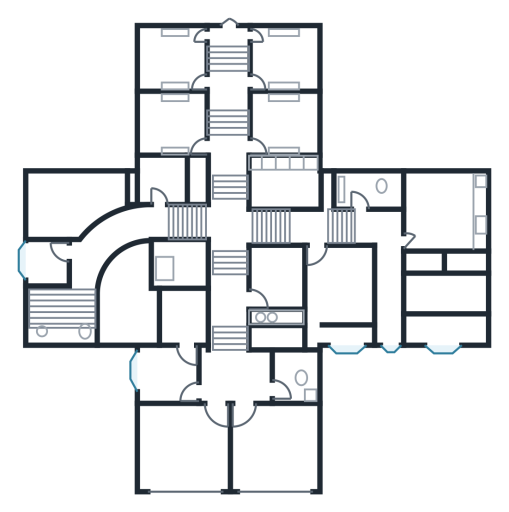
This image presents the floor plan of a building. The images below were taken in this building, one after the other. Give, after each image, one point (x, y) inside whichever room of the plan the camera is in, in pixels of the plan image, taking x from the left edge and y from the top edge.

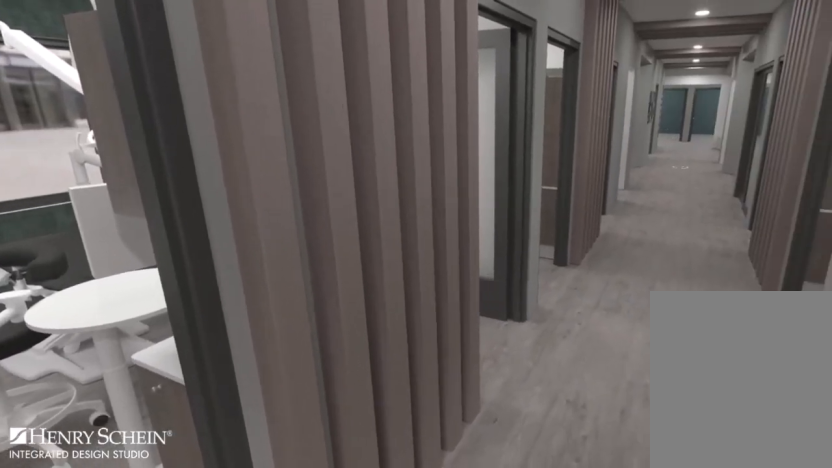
(229, 64)
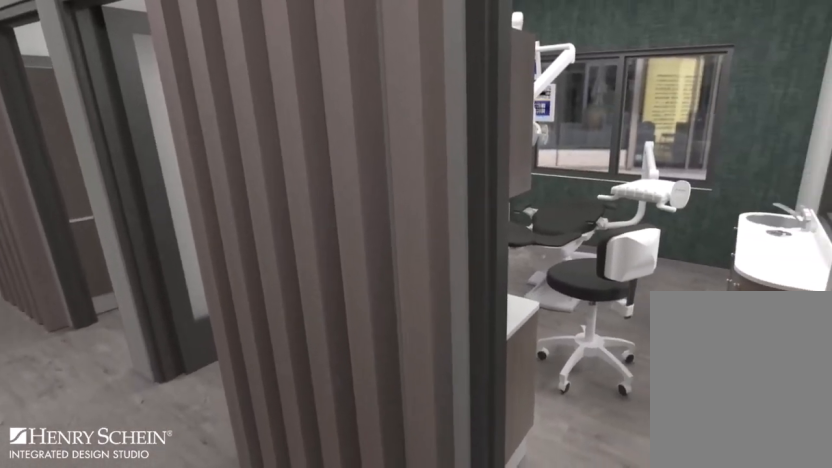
(229, 64)
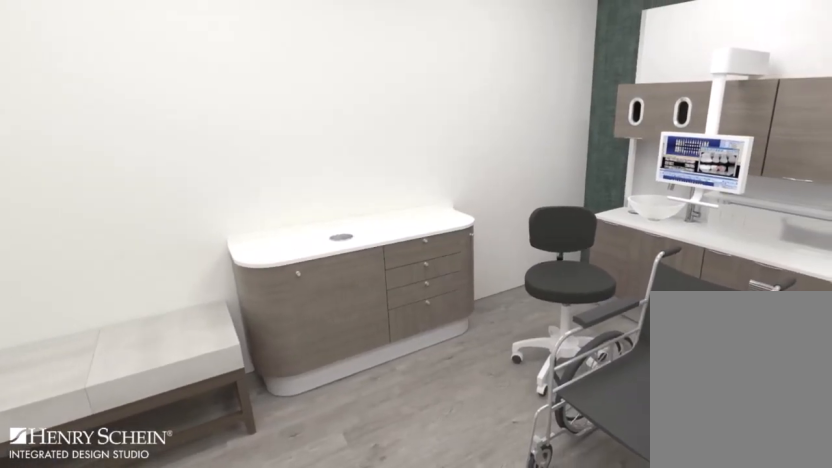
(331, 274)
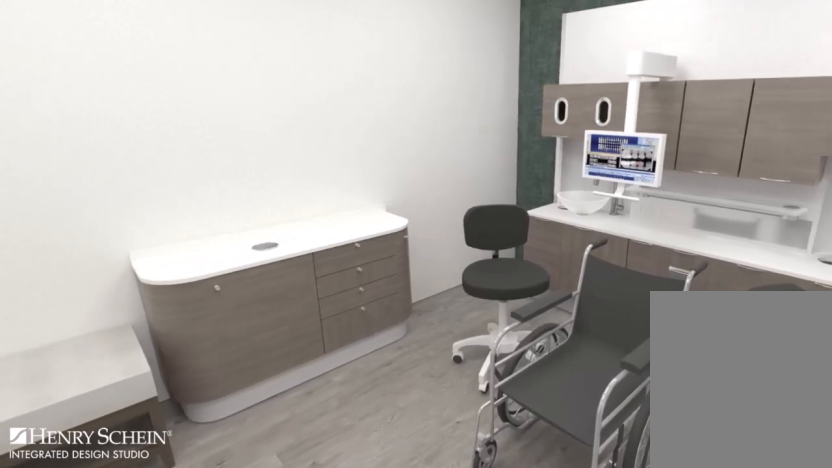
(331, 274)
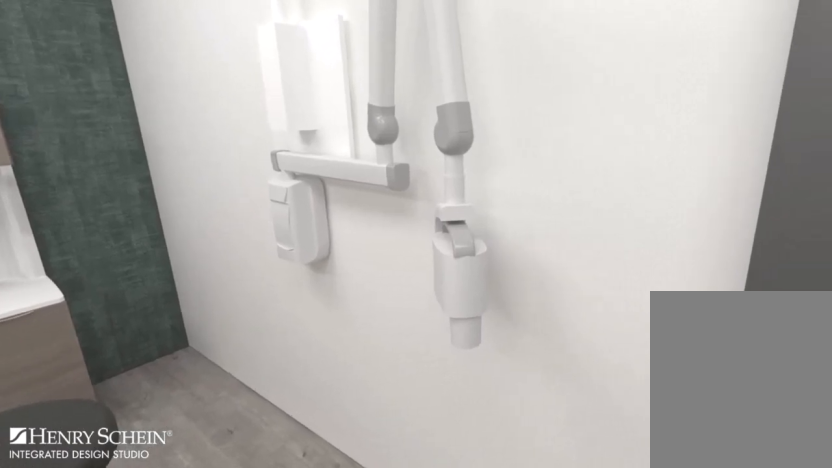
(331, 274)
